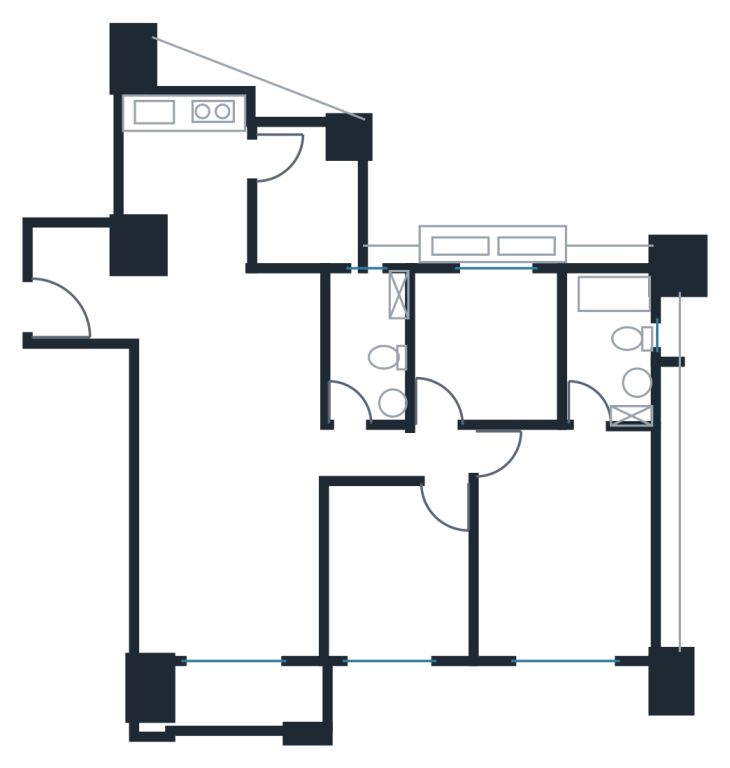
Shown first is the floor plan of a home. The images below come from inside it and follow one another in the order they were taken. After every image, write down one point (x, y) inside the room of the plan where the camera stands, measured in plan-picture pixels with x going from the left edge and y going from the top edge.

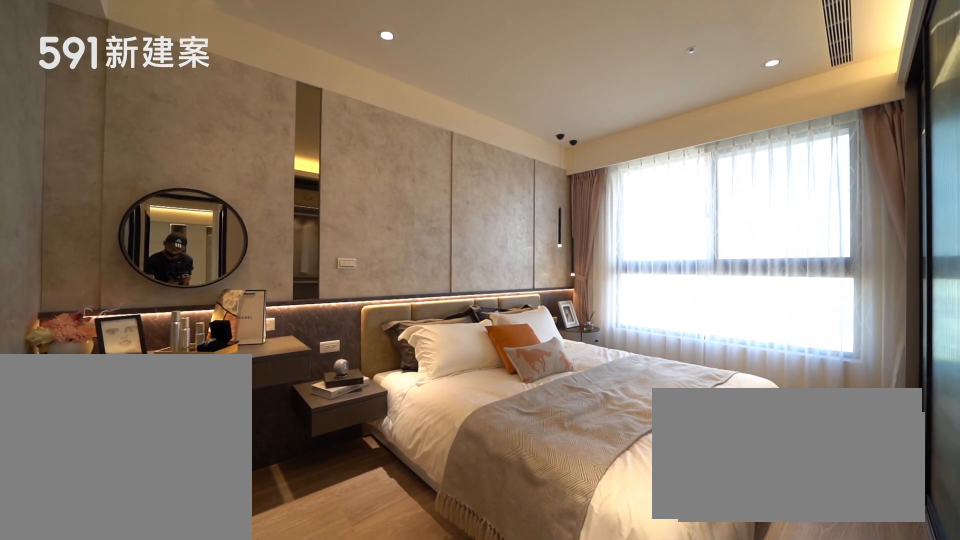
(565, 548)
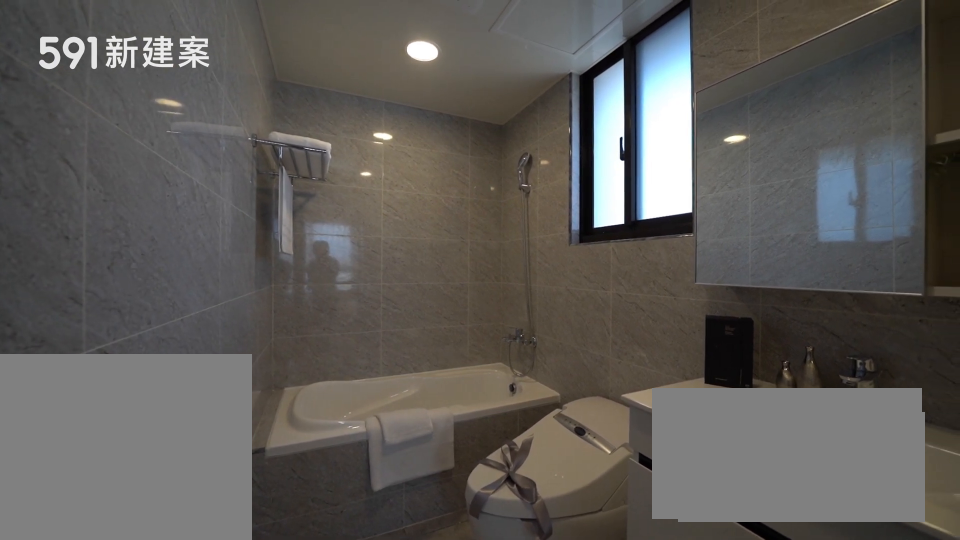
(610, 333)
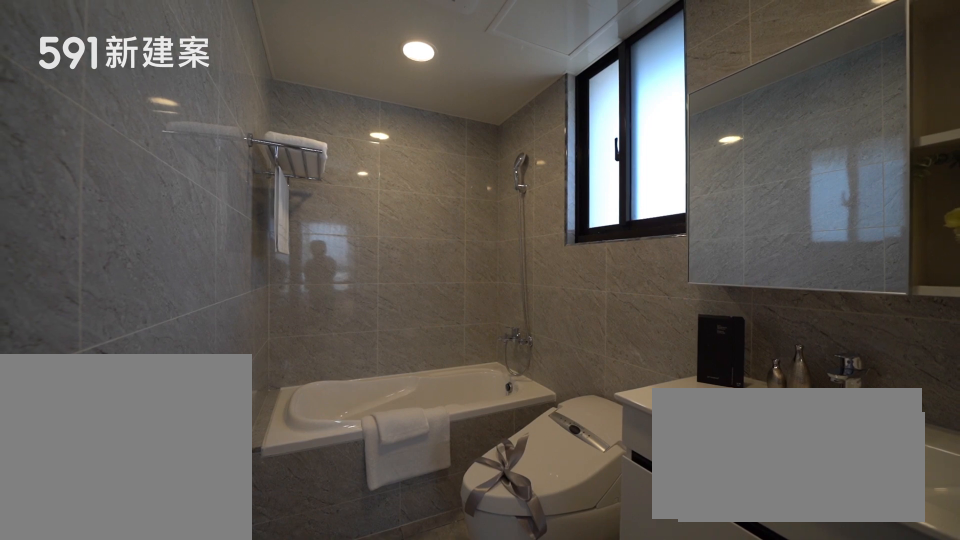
(610, 333)
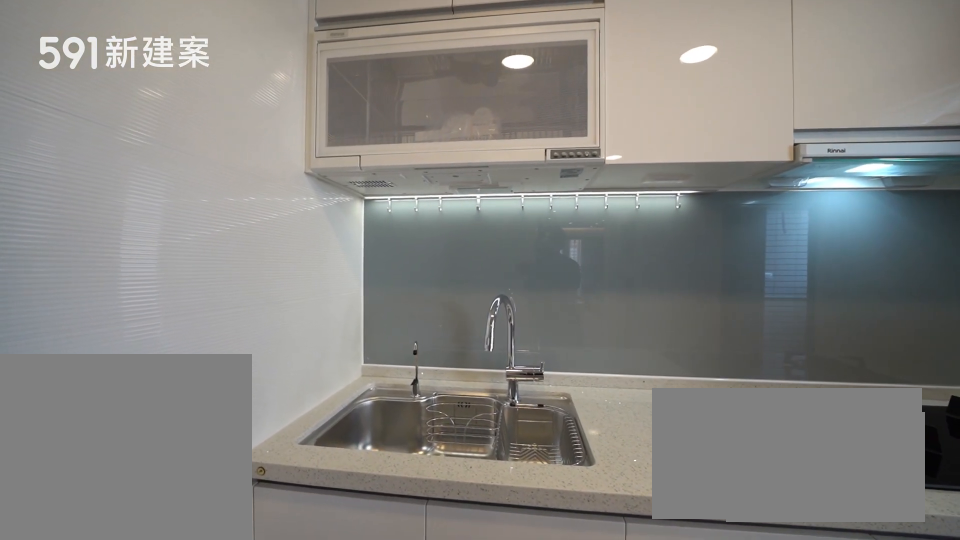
(186, 167)
